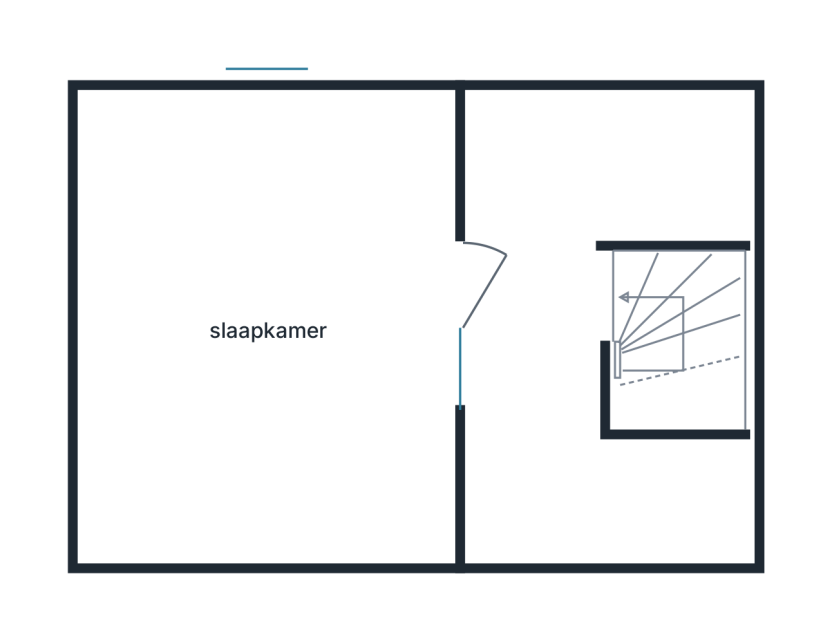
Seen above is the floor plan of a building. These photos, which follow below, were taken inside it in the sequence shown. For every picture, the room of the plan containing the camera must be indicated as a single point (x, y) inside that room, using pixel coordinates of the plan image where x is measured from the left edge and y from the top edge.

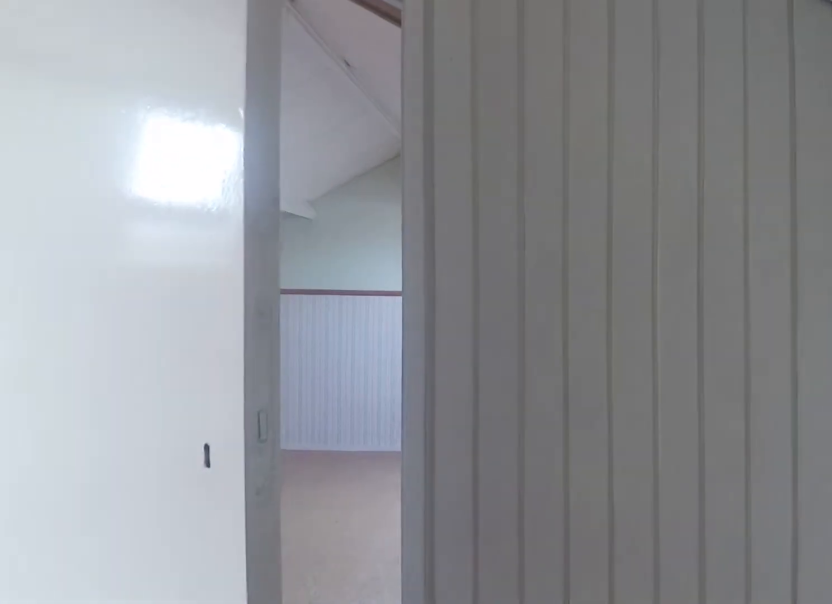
(585, 323)
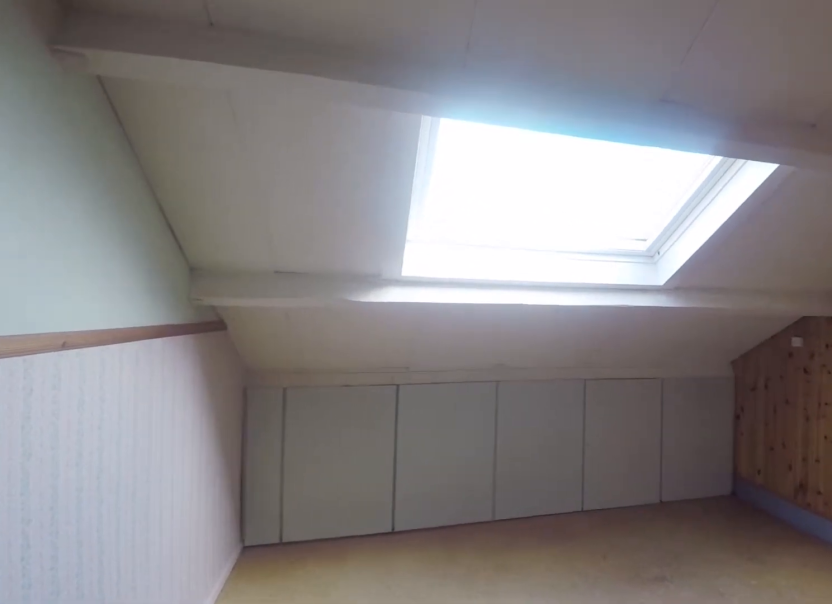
(271, 326)
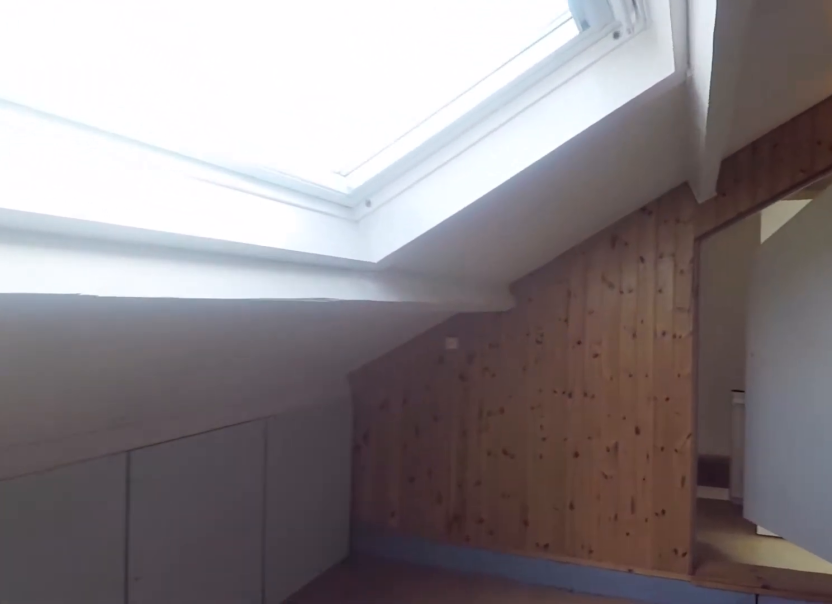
(271, 326)
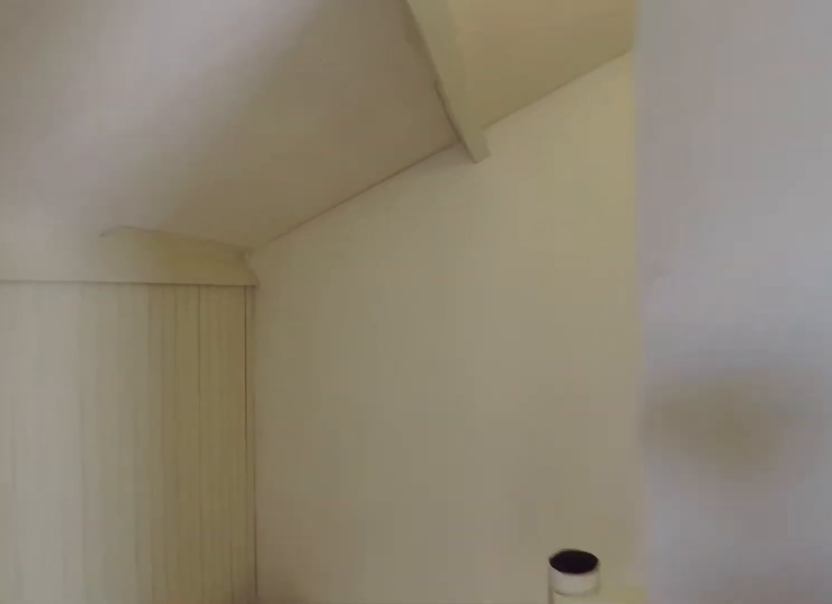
(585, 321)
